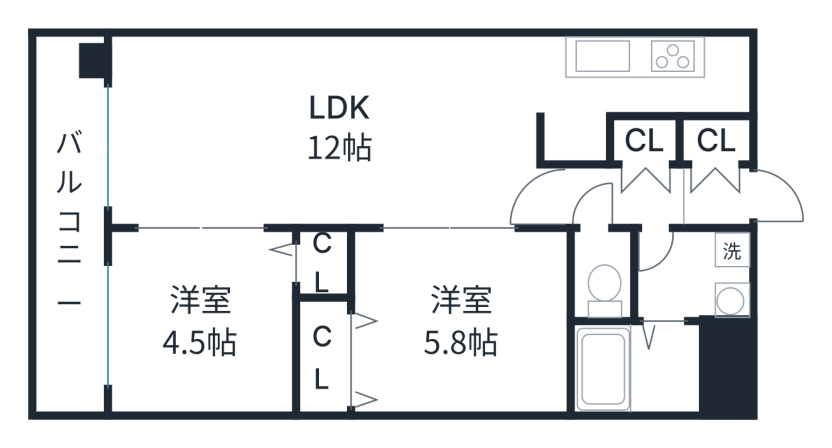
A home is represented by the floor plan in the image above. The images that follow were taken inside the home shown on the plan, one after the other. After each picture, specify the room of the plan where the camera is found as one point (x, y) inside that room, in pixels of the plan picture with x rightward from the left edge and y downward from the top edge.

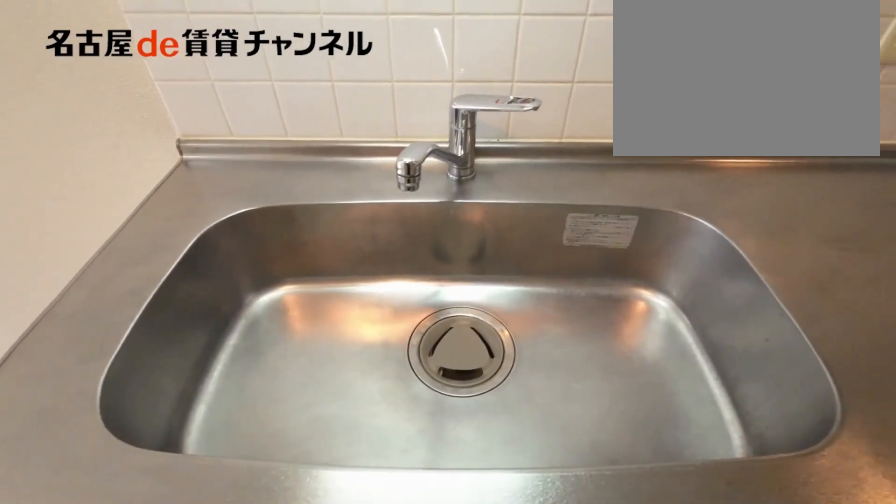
(646, 75)
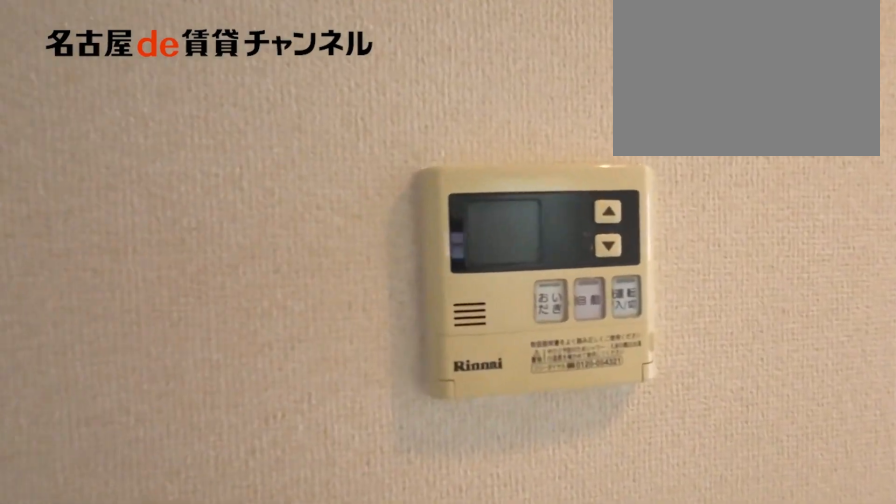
(646, 75)
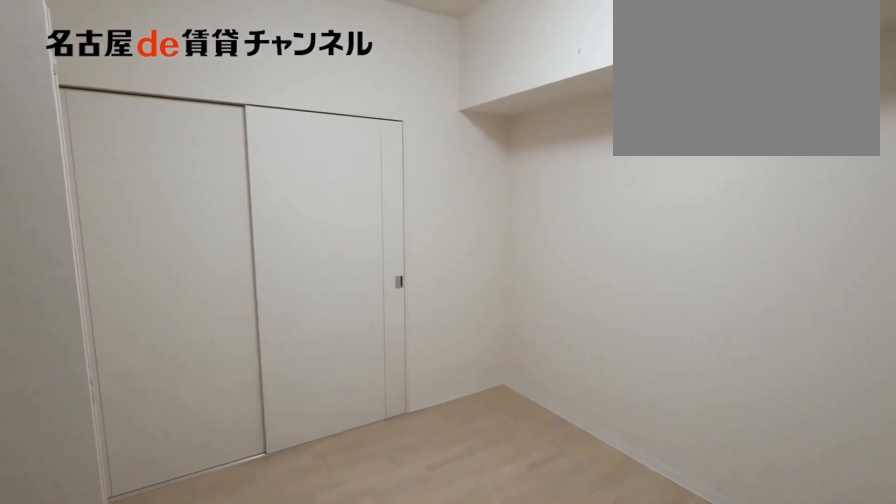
(441, 322)
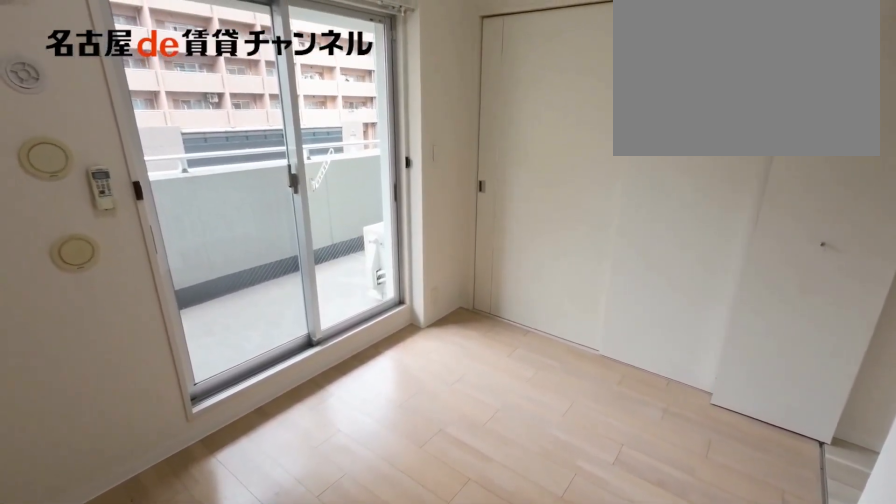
(213, 311)
